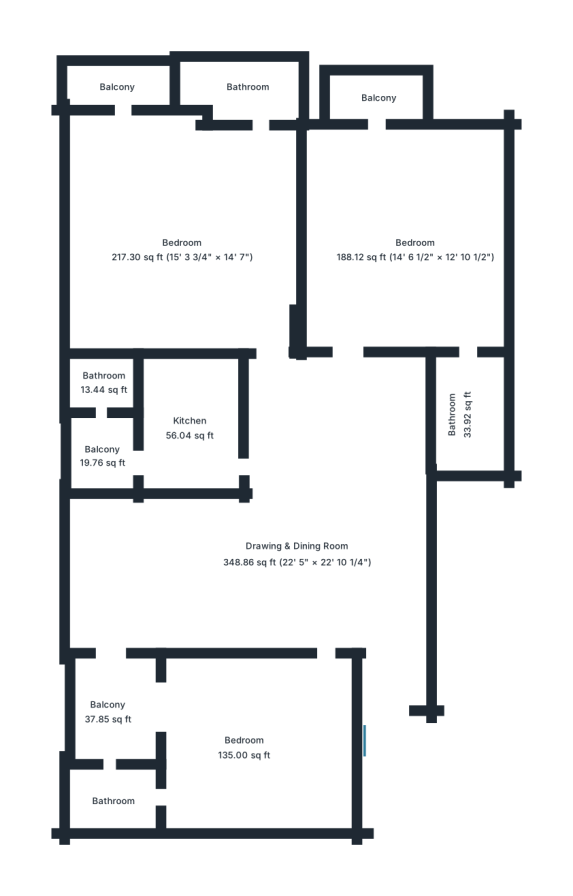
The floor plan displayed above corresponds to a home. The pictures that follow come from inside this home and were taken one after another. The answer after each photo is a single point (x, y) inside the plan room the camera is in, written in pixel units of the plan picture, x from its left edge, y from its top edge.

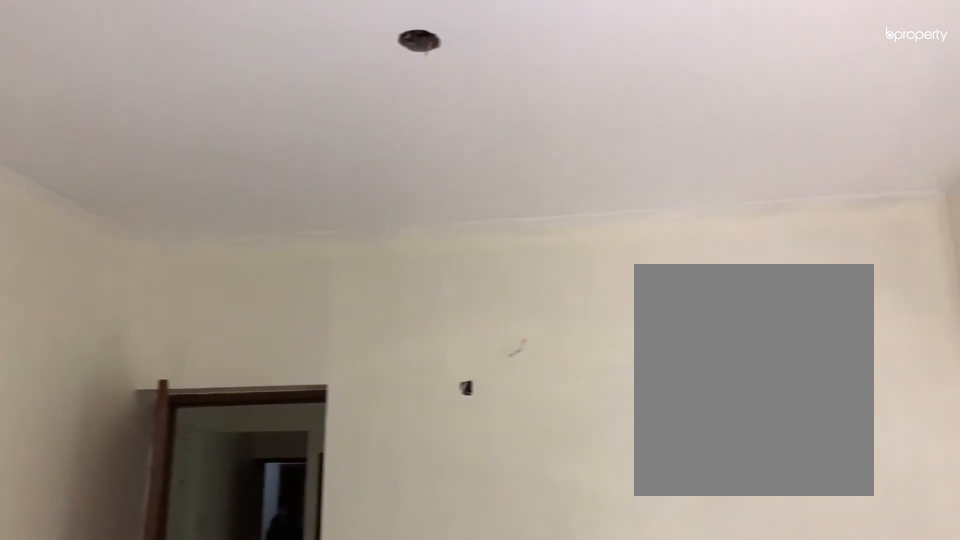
(180, 248)
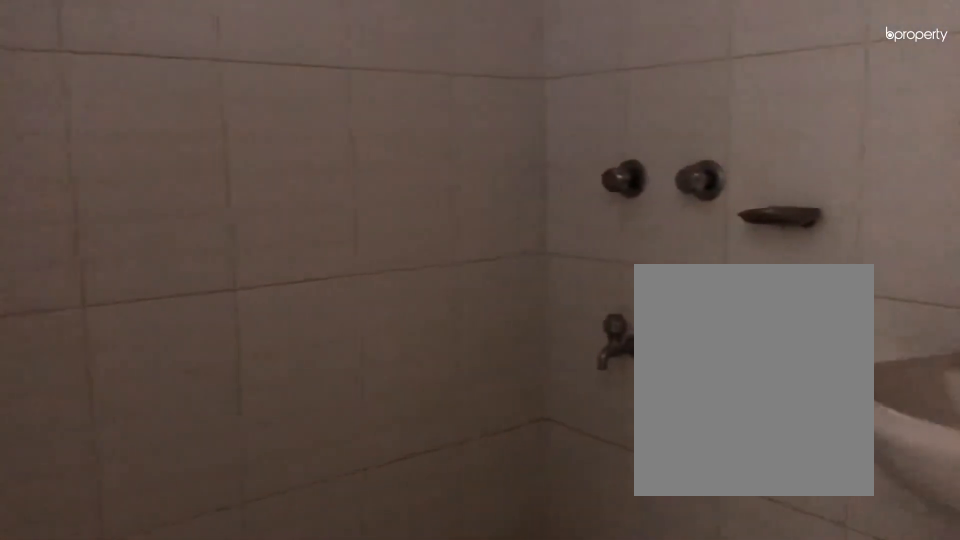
(248, 98)
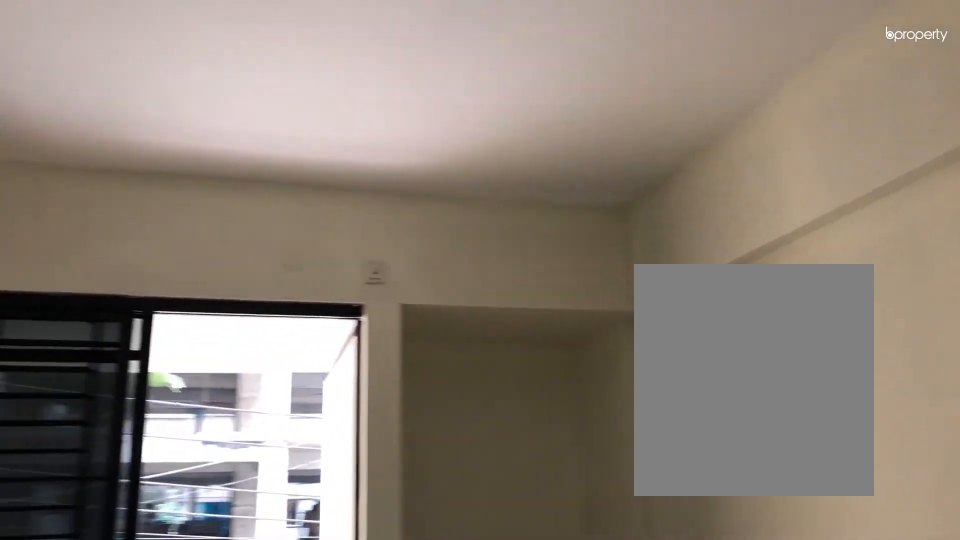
(415, 248)
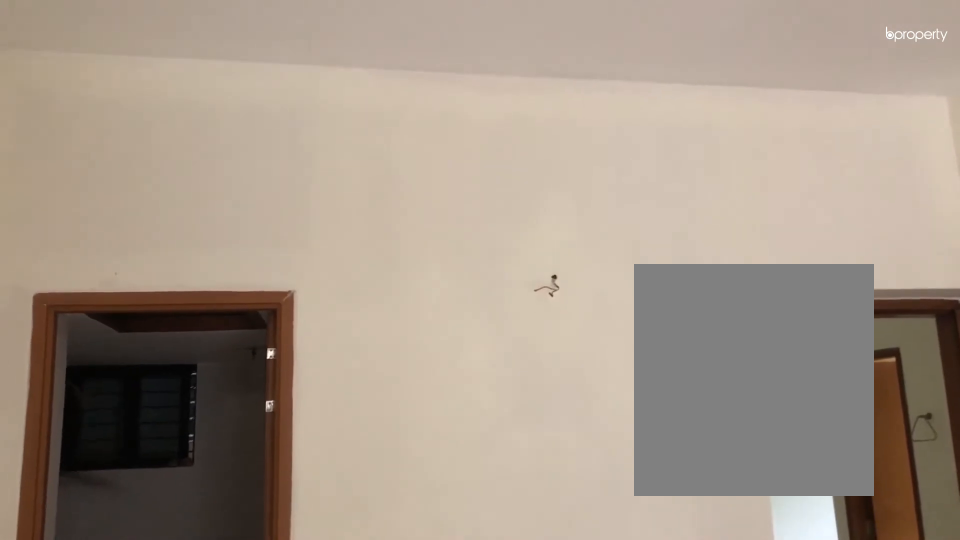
(415, 248)
